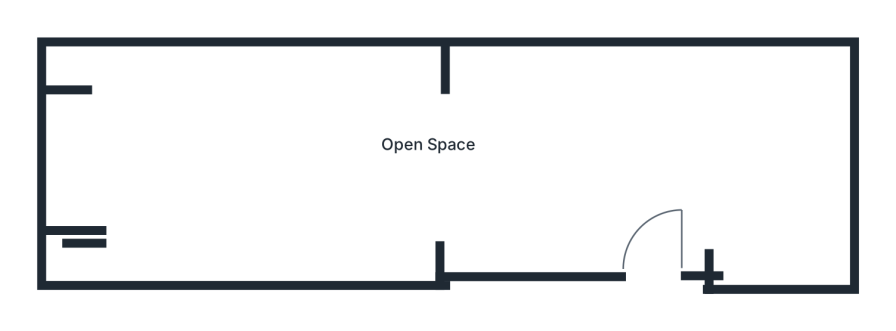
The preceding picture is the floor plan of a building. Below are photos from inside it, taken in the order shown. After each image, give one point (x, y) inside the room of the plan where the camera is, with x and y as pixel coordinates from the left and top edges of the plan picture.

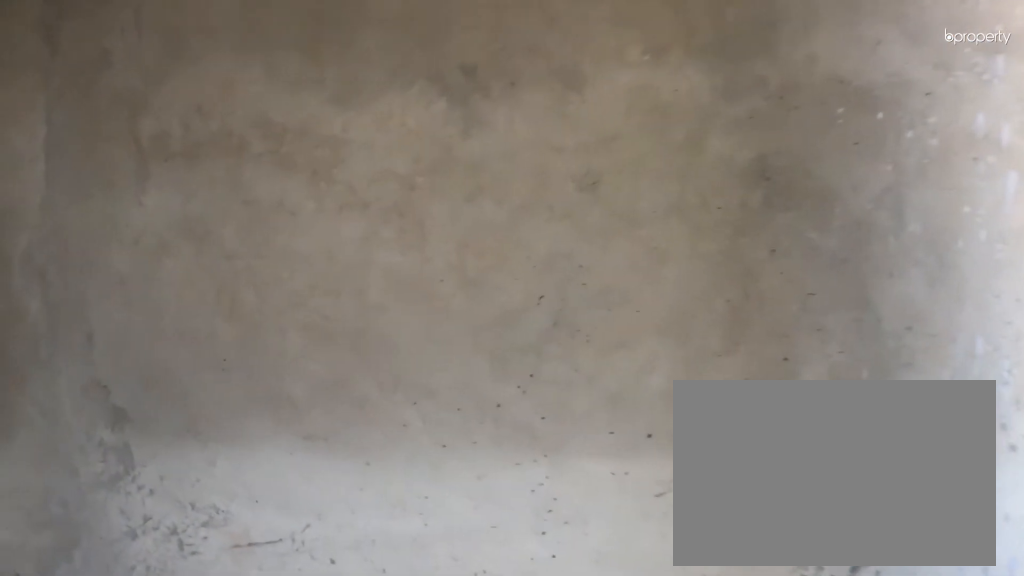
(654, 243)
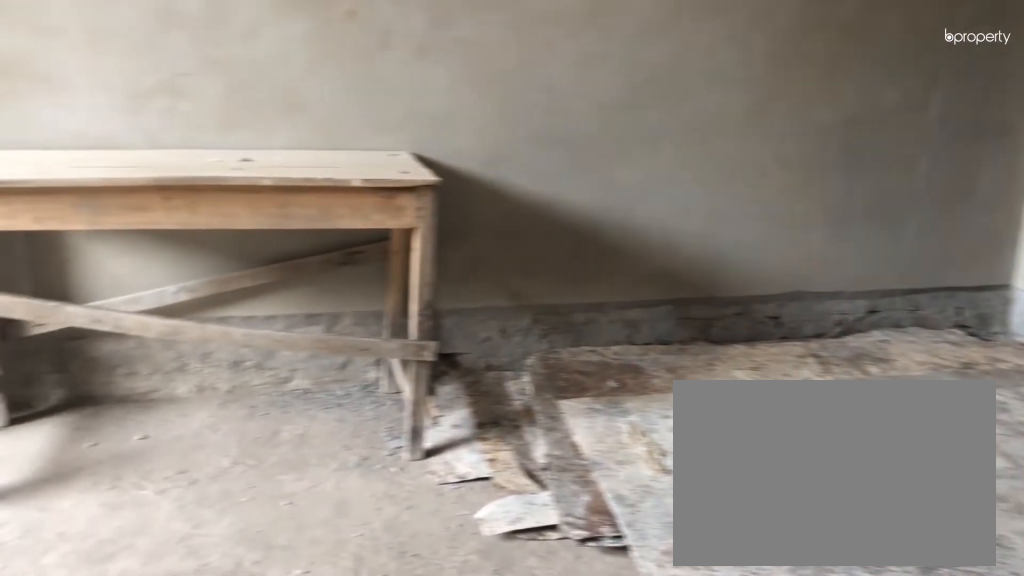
(433, 158)
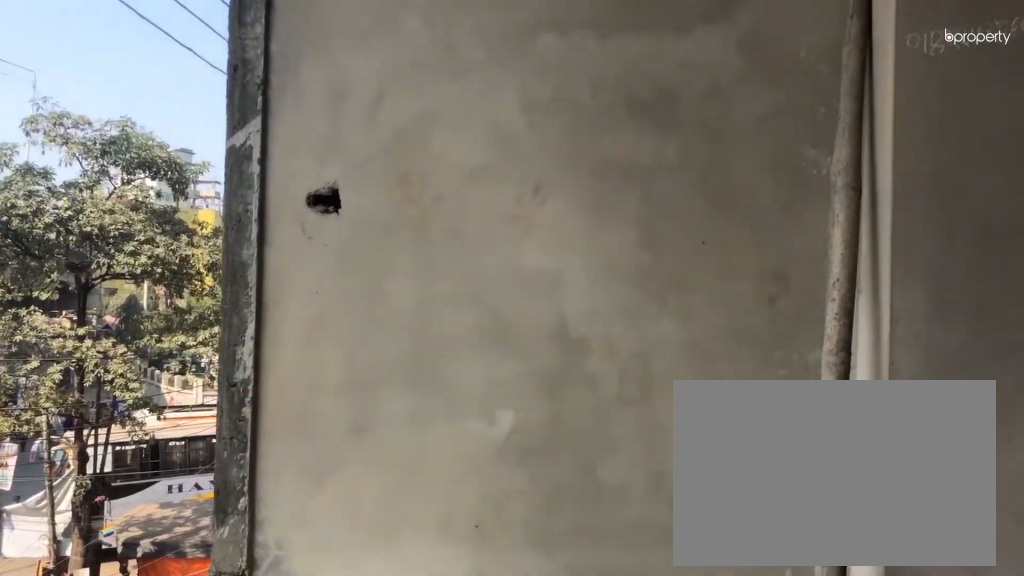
(433, 157)
